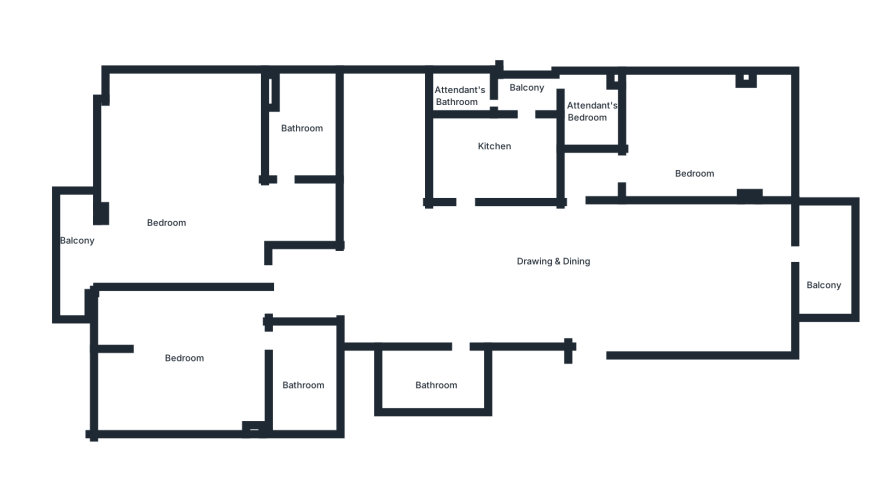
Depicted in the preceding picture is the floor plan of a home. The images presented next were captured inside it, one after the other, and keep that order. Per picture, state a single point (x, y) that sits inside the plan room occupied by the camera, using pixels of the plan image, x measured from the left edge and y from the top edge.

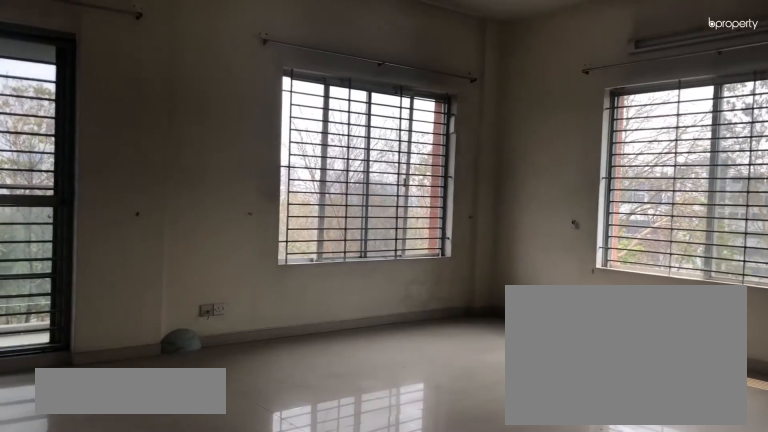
(171, 199)
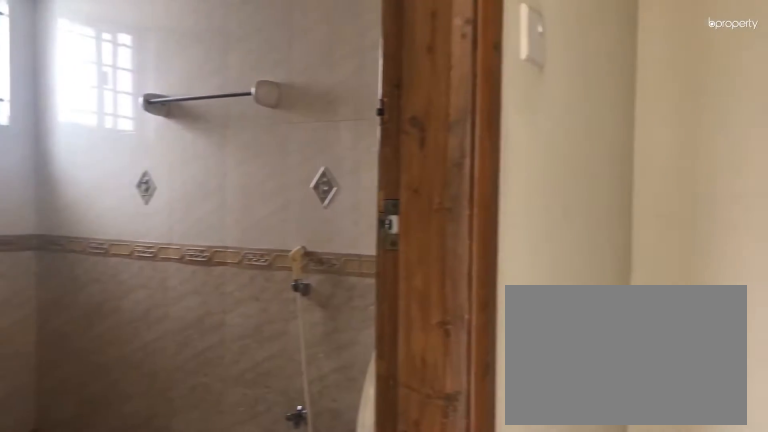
(285, 196)
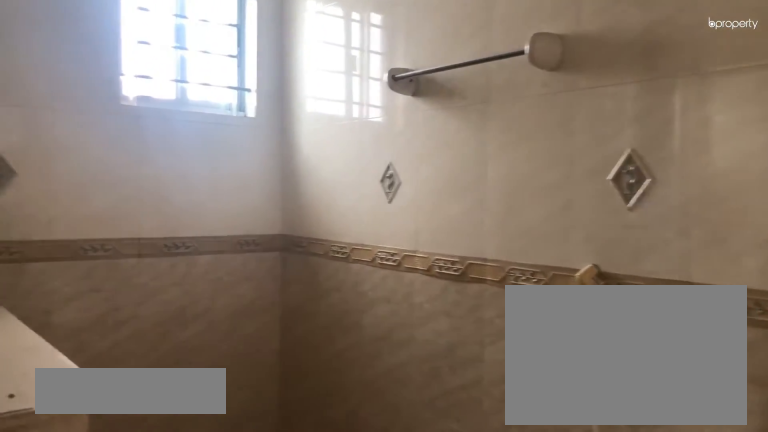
(301, 117)
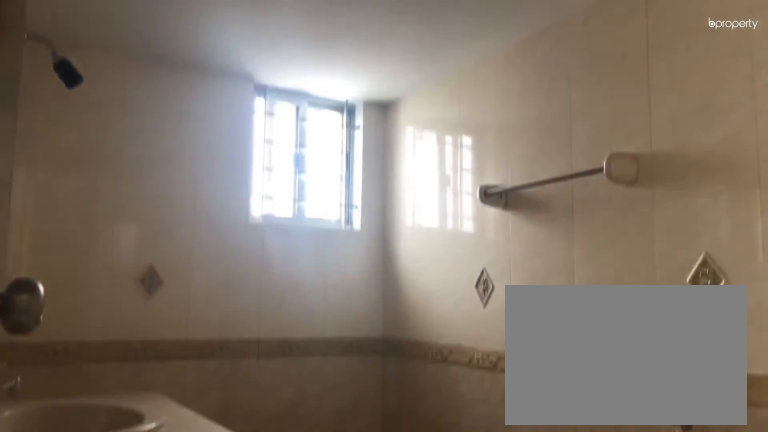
(302, 117)
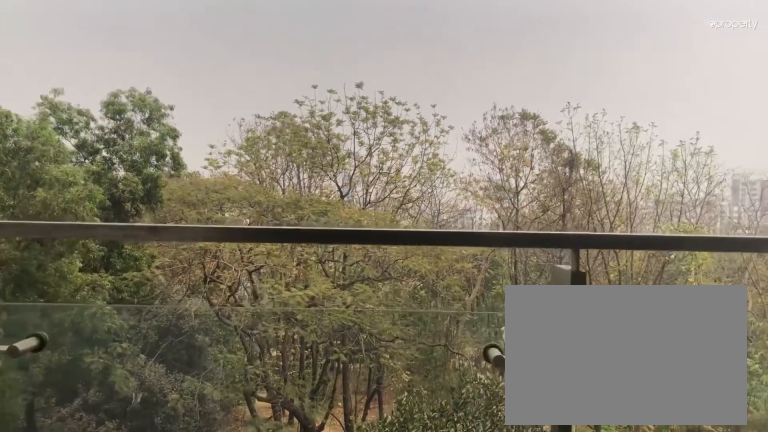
(75, 245)
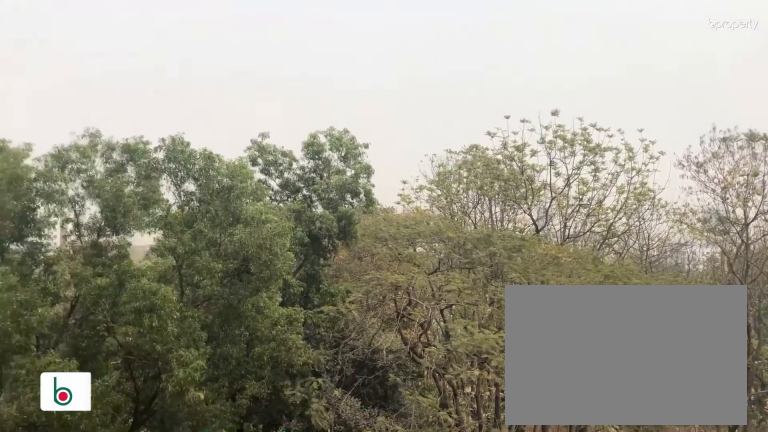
(75, 245)
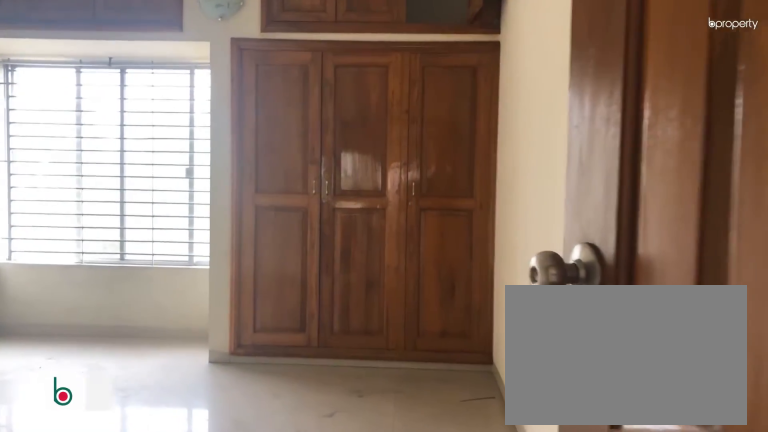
(177, 348)
